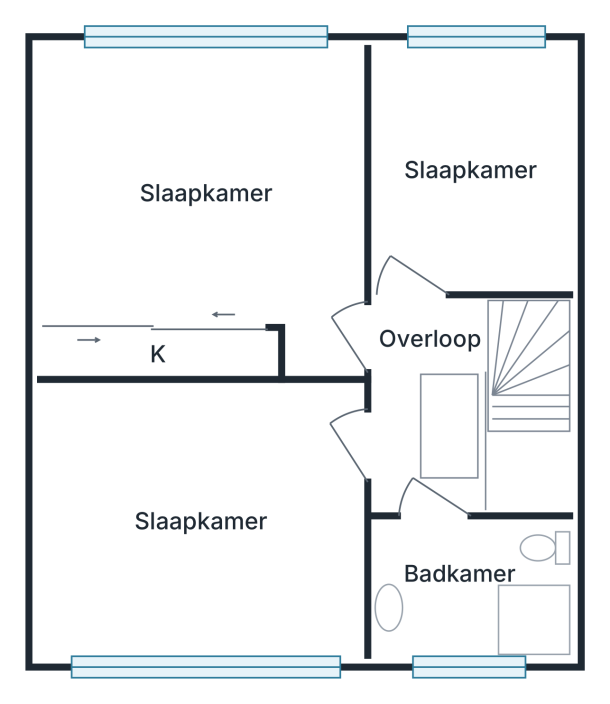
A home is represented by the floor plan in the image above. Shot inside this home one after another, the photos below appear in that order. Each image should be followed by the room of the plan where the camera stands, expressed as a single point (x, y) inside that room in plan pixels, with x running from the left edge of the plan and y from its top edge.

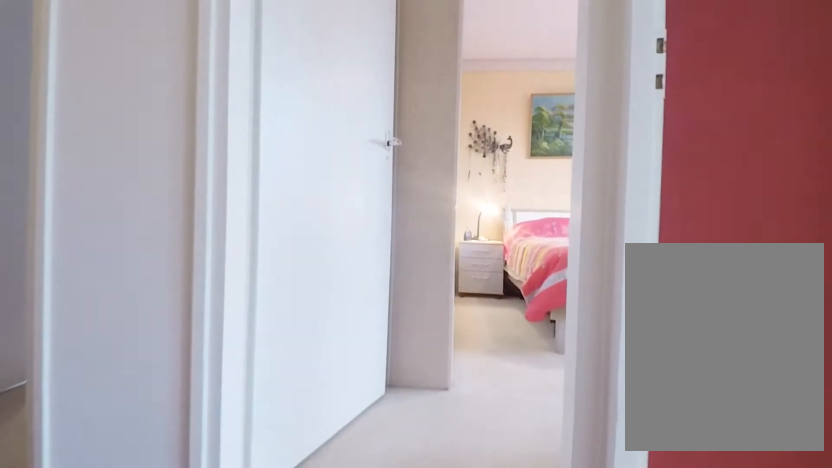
(423, 397)
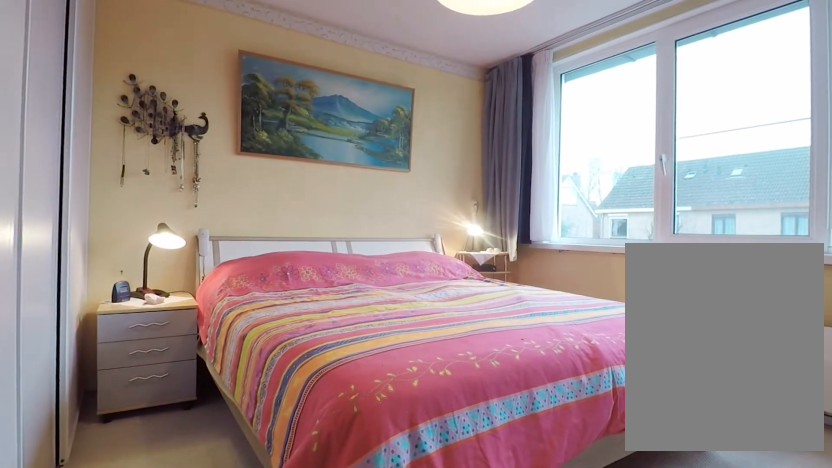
(198, 200)
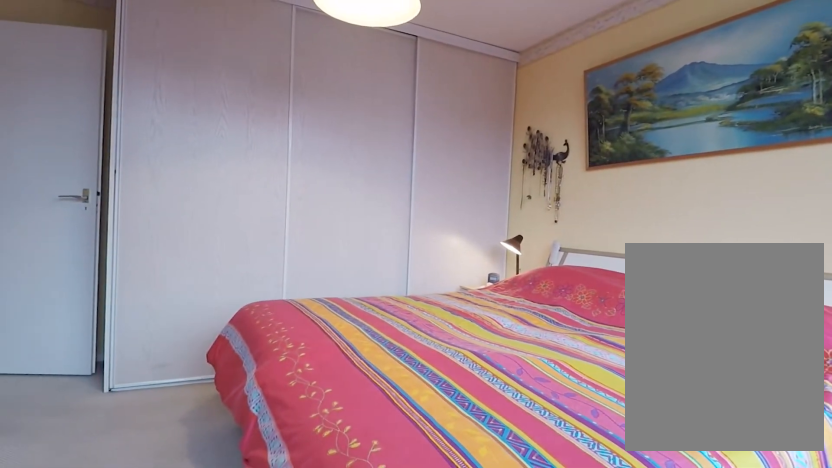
(198, 200)
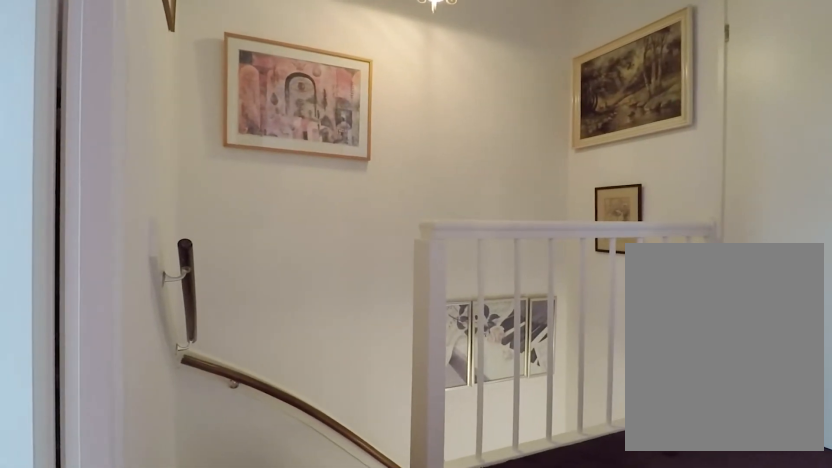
(423, 397)
